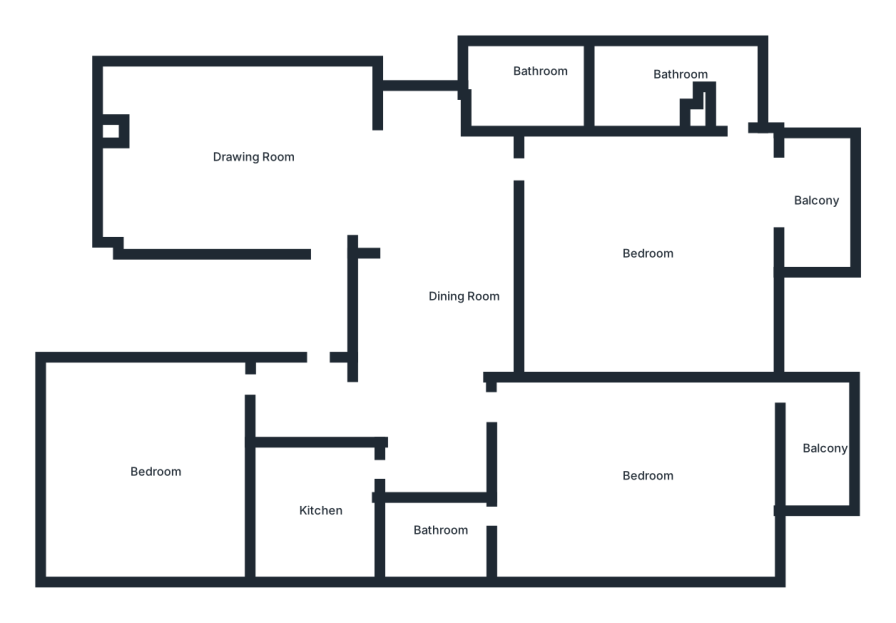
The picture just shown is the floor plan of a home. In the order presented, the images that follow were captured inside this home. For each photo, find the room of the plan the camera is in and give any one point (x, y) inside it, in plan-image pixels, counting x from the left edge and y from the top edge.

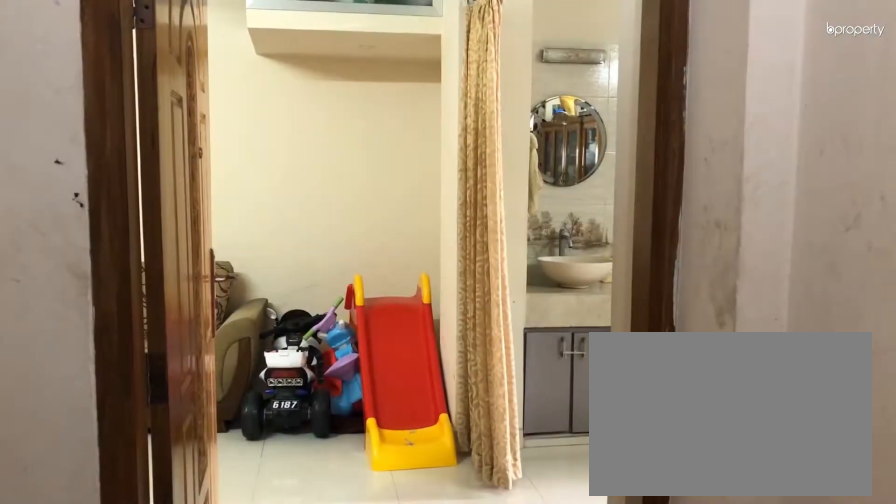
(308, 206)
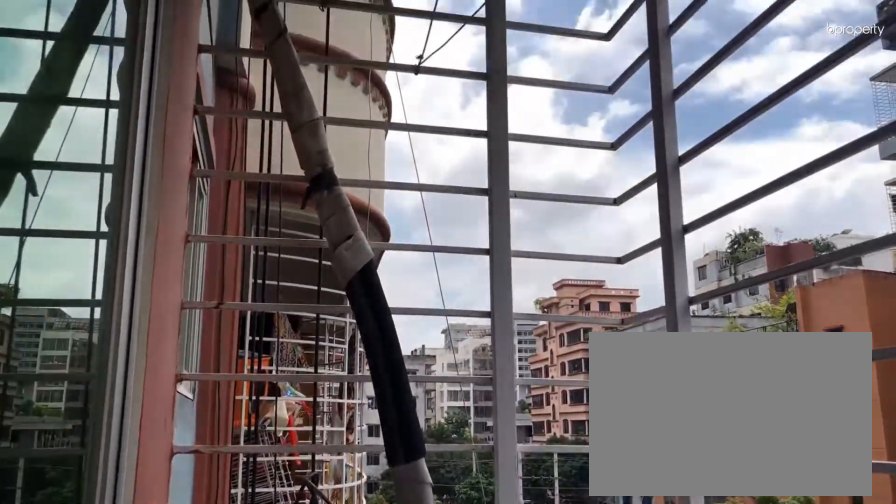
(819, 210)
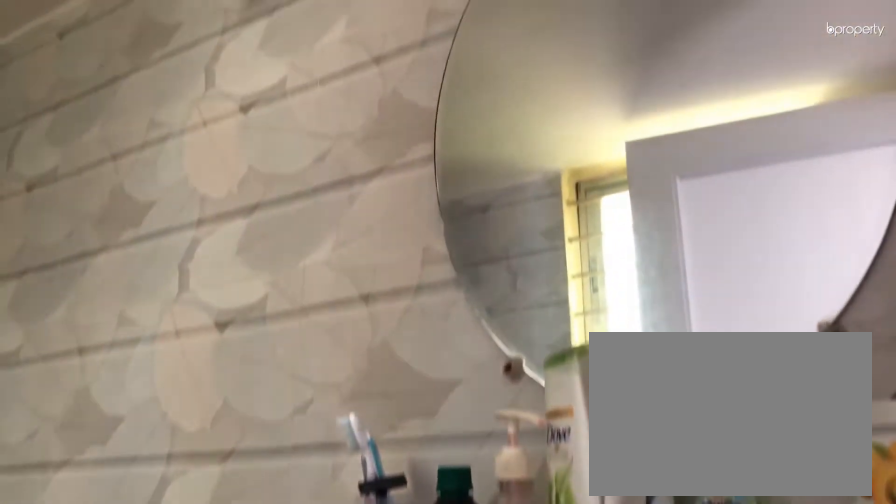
(441, 537)
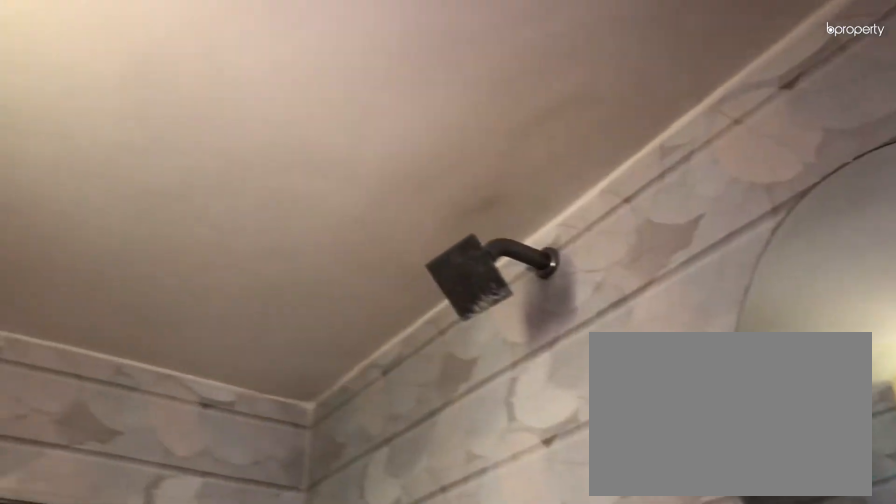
(441, 537)
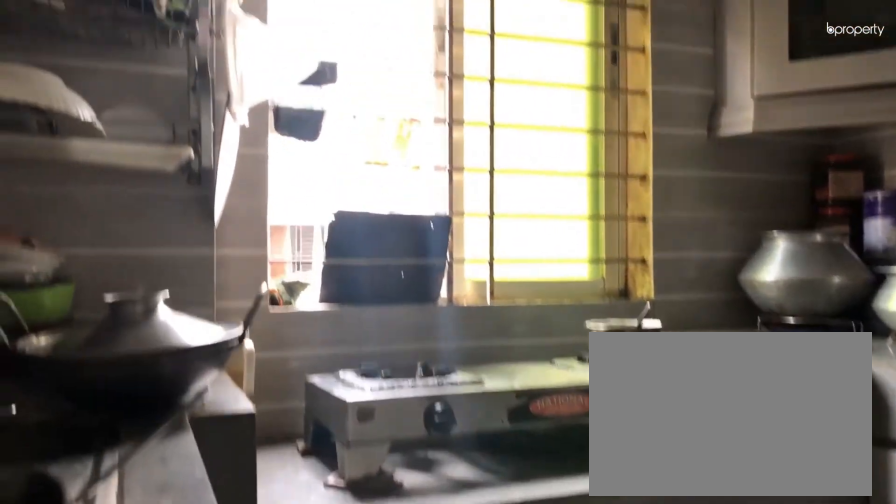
(316, 510)
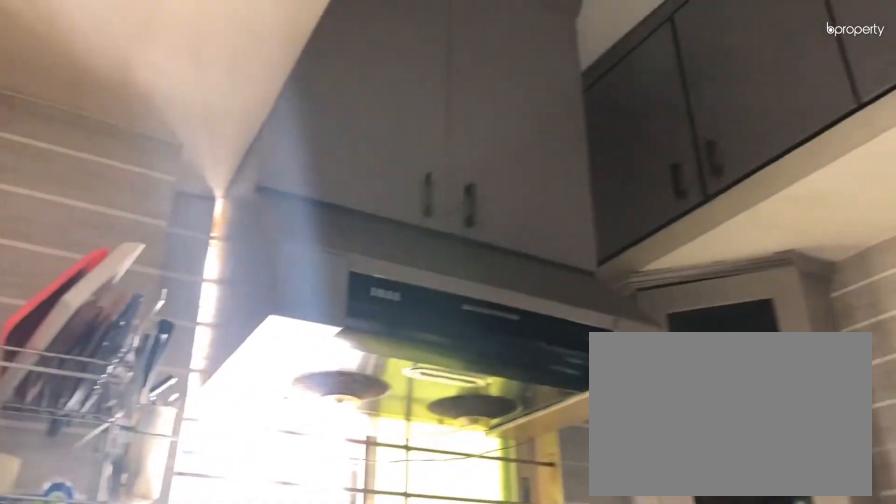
(316, 510)
